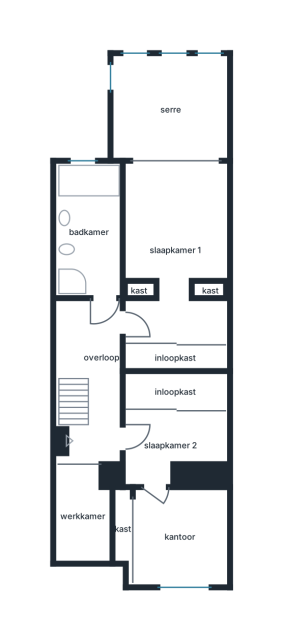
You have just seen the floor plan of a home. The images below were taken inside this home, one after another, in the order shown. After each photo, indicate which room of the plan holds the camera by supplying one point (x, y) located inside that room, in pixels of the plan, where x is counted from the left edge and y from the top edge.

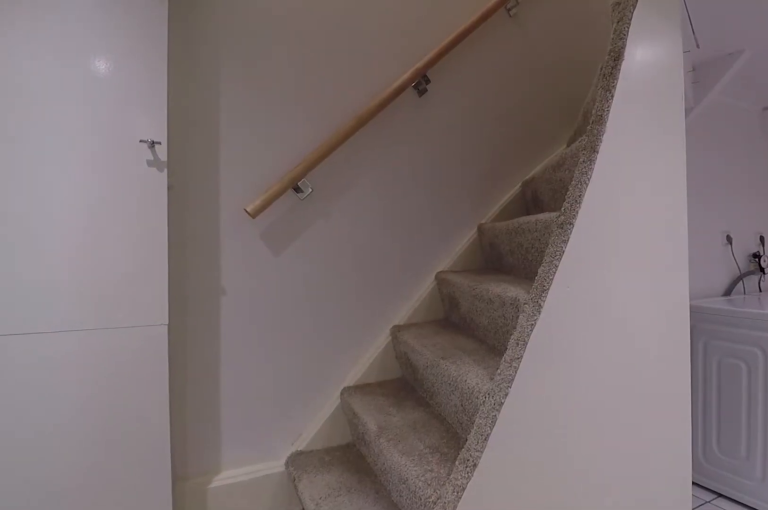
(95, 389)
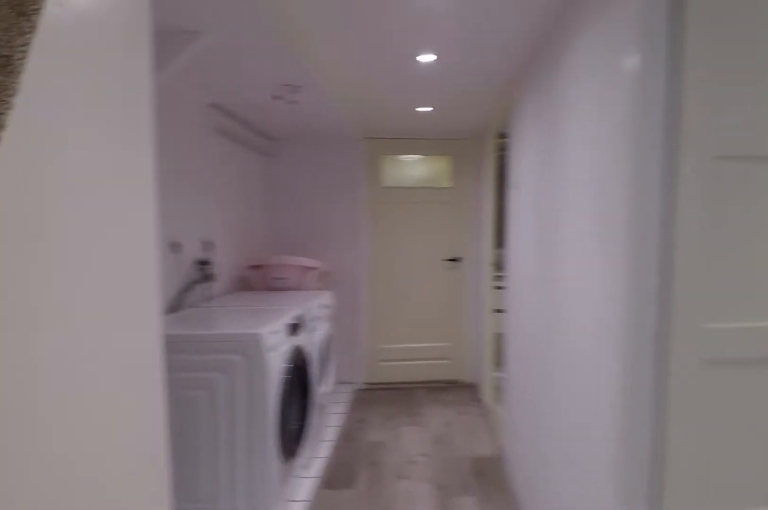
(95, 389)
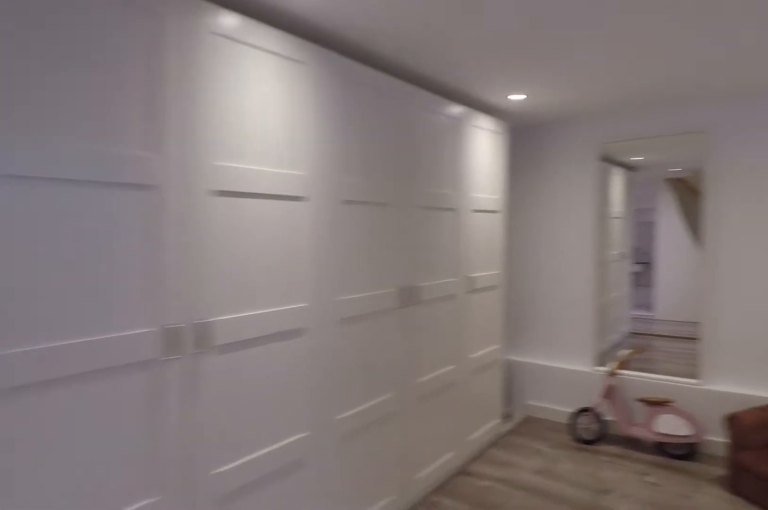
(170, 443)
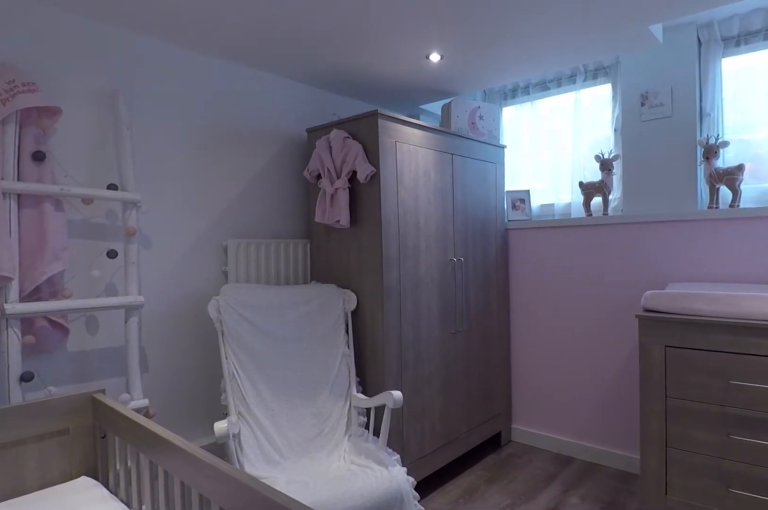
(180, 537)
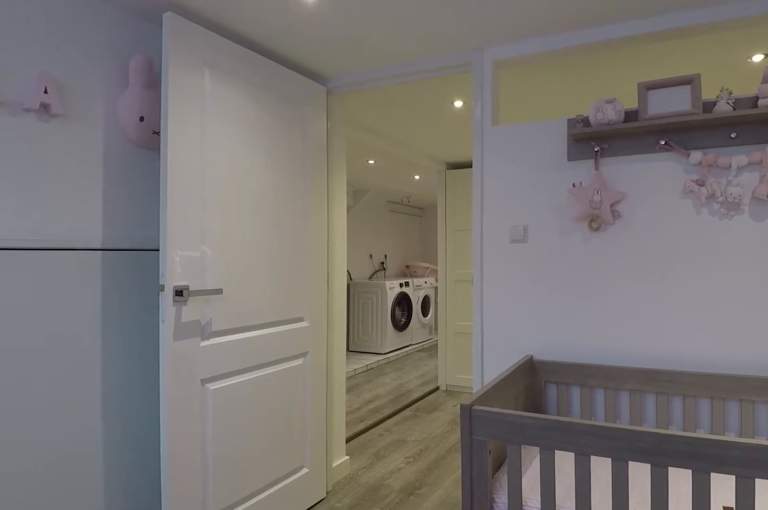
(180, 537)
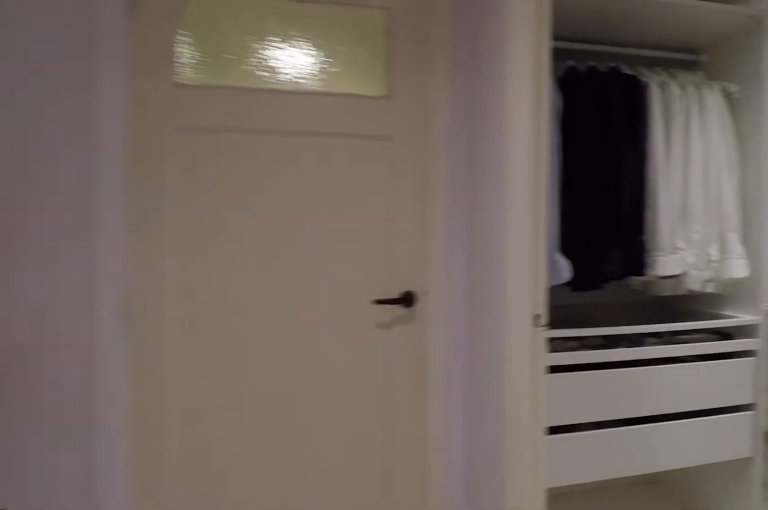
(95, 389)
